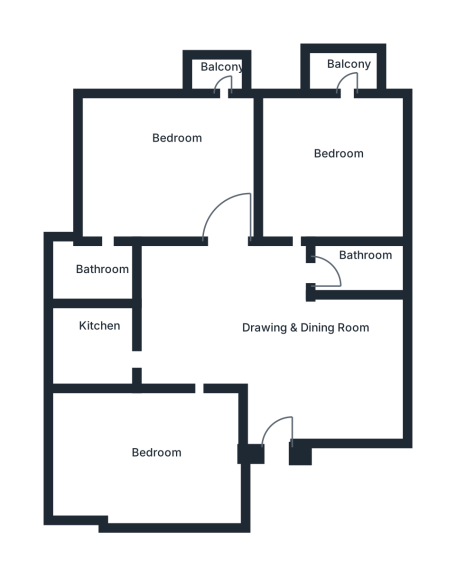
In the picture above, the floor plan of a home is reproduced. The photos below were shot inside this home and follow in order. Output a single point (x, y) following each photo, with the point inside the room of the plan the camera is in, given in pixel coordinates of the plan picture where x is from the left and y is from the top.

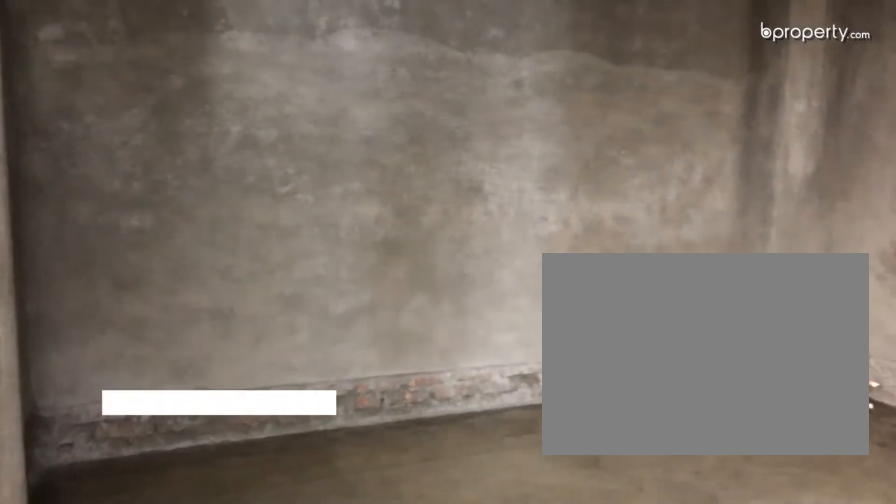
(165, 459)
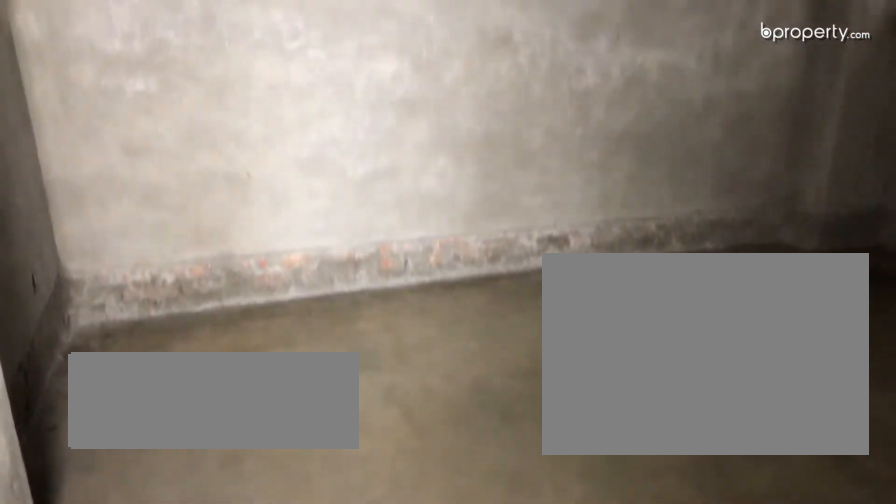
(168, 459)
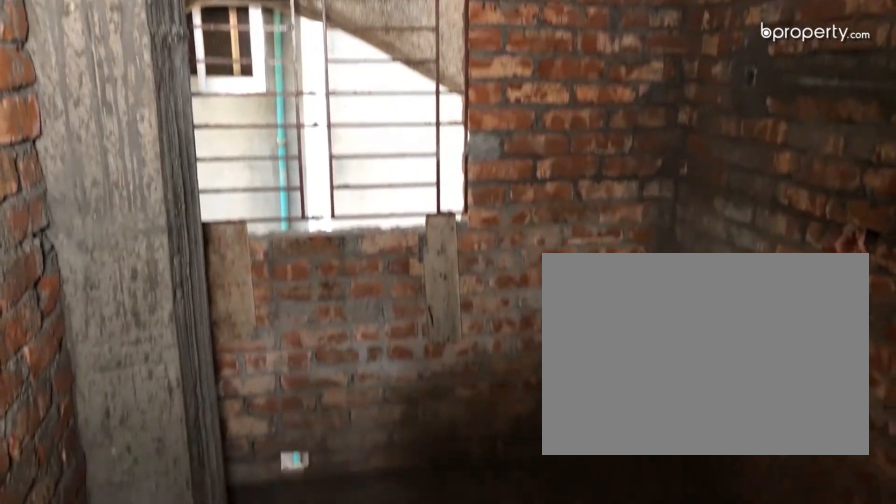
(100, 342)
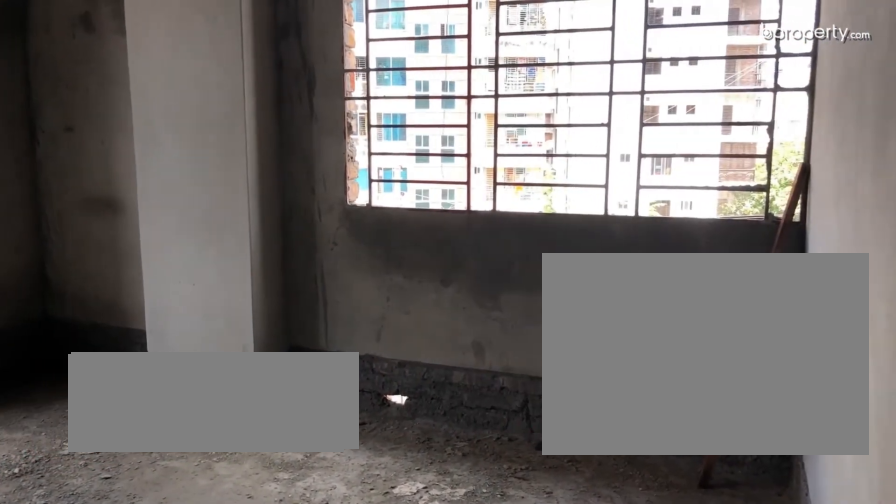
(334, 172)
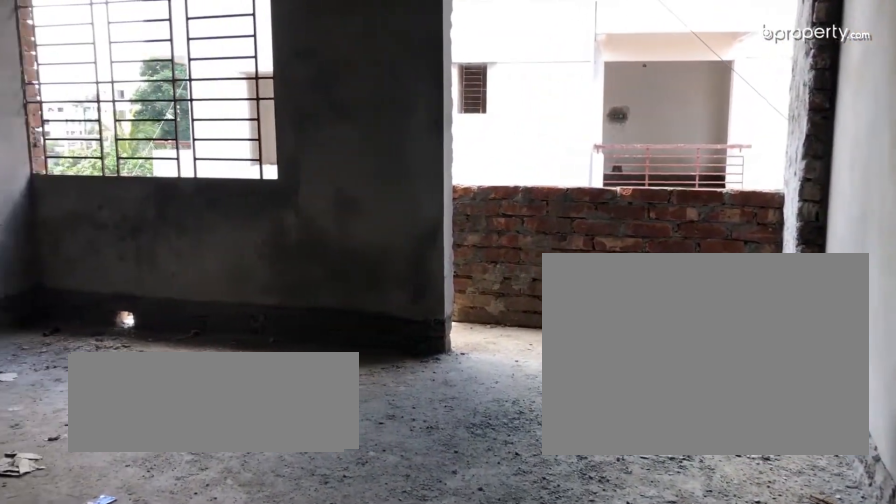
(169, 167)
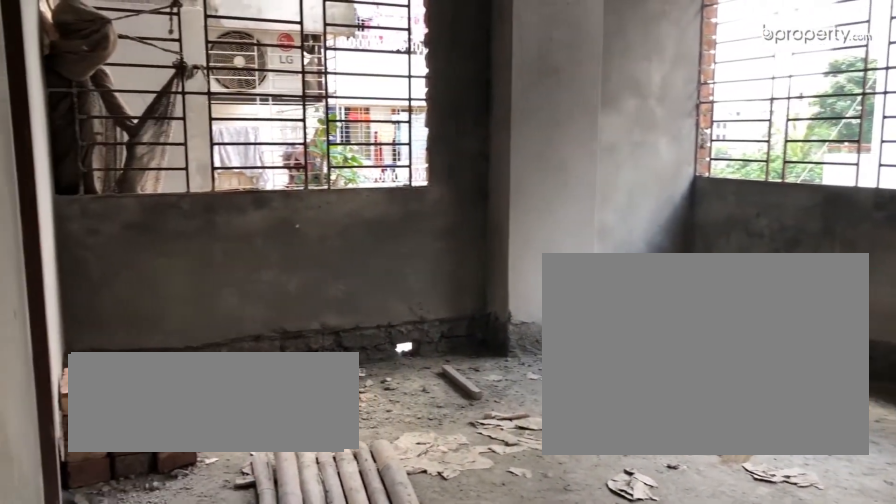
(169, 167)
